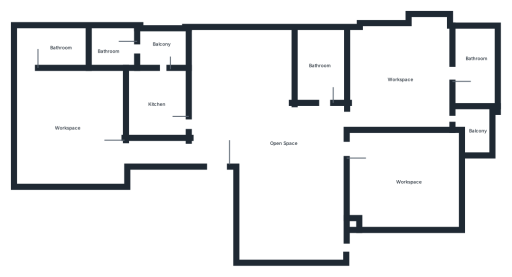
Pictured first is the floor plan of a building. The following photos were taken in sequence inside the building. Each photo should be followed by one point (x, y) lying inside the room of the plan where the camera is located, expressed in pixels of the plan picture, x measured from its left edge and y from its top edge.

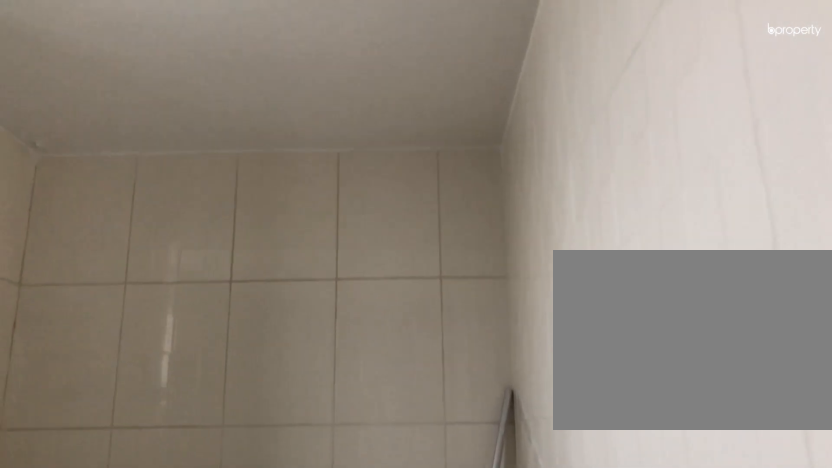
(52, 46)
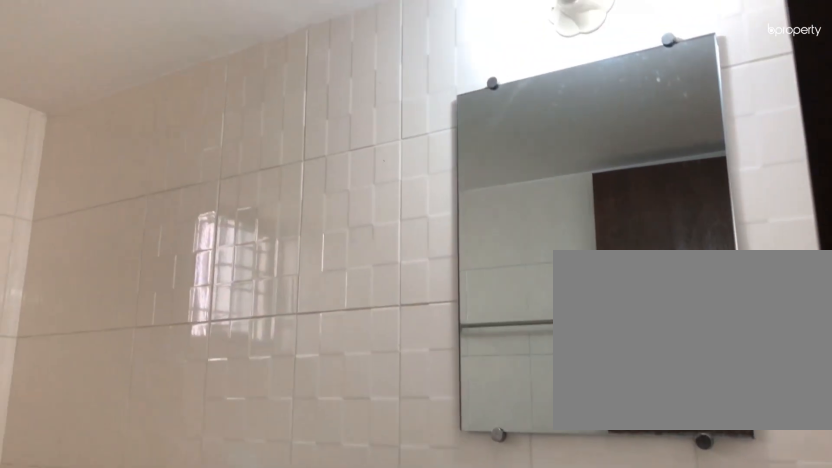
(322, 74)
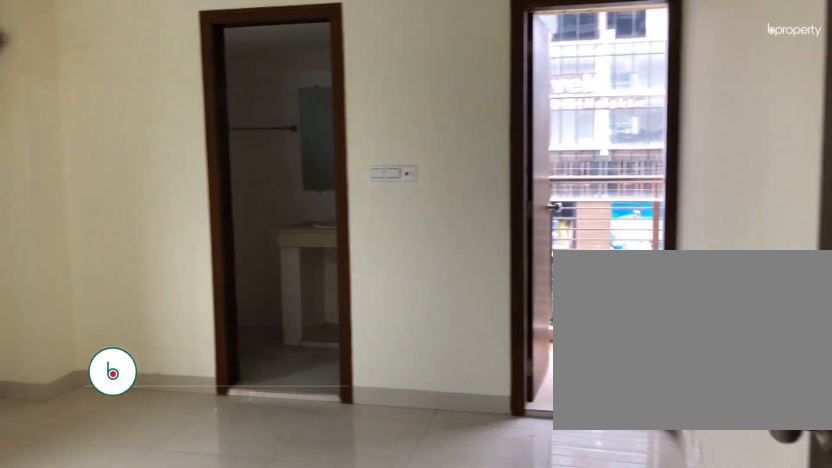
(396, 81)
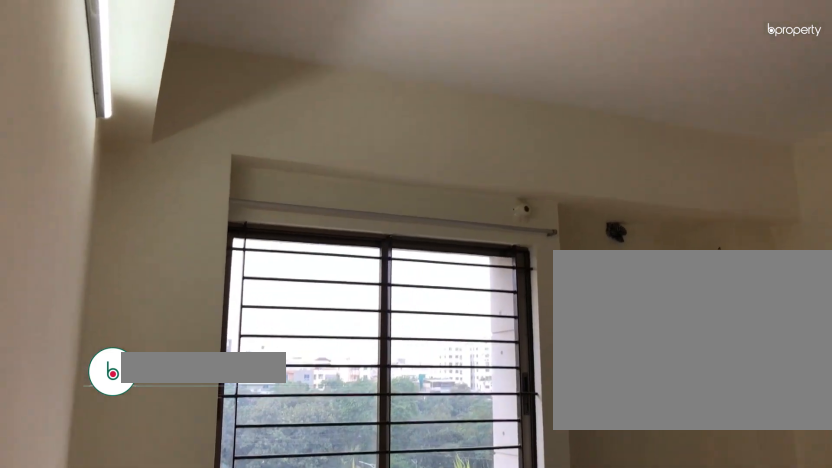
(396, 81)
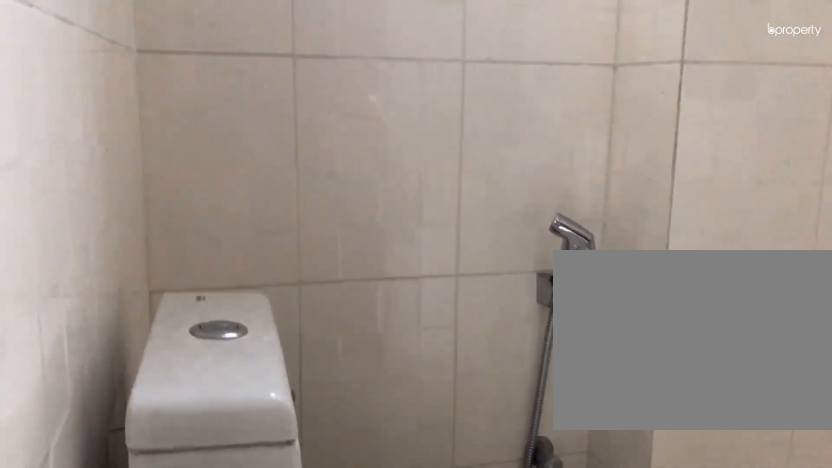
(472, 73)
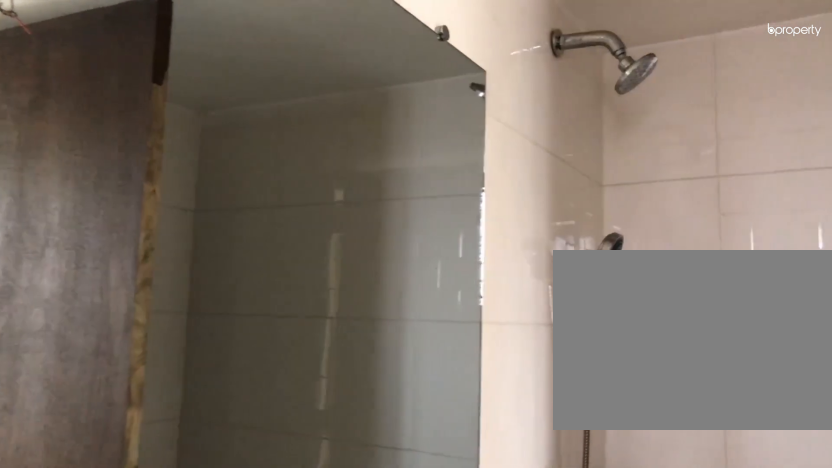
(472, 73)
